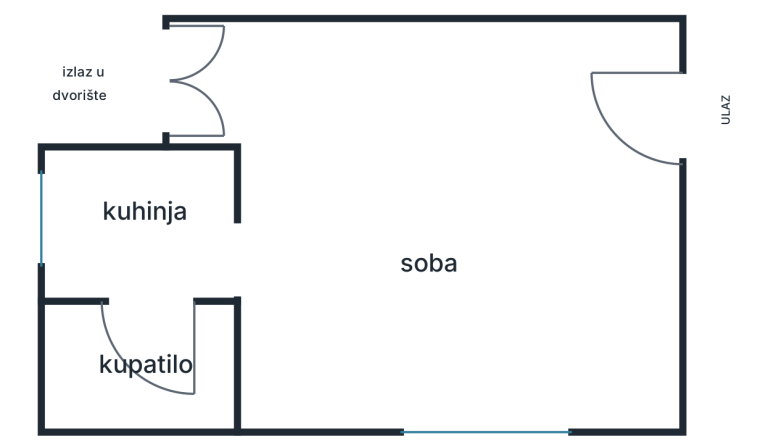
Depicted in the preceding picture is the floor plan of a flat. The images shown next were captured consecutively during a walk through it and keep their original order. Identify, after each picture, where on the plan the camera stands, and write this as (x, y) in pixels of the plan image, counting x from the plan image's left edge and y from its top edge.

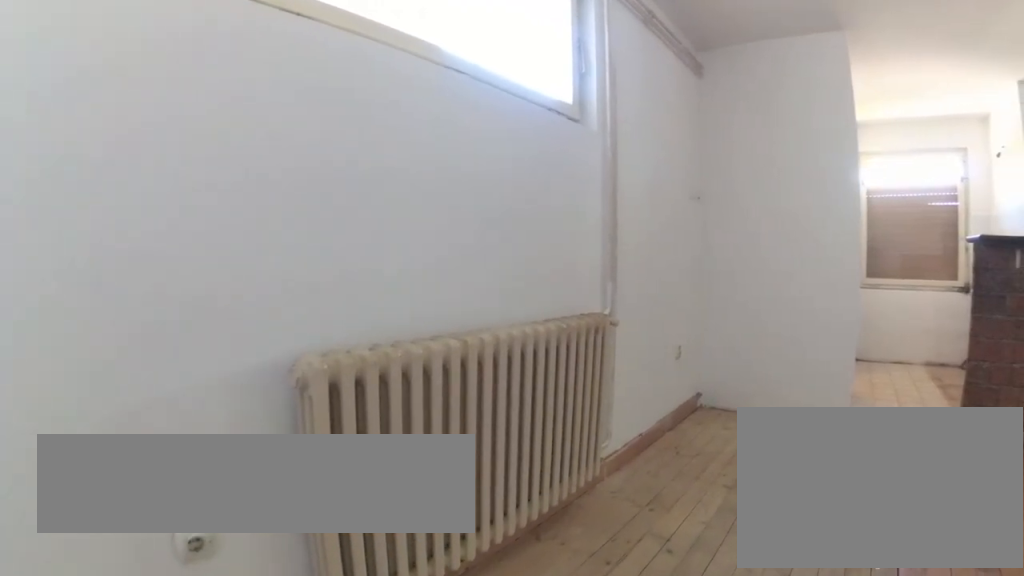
(626, 305)
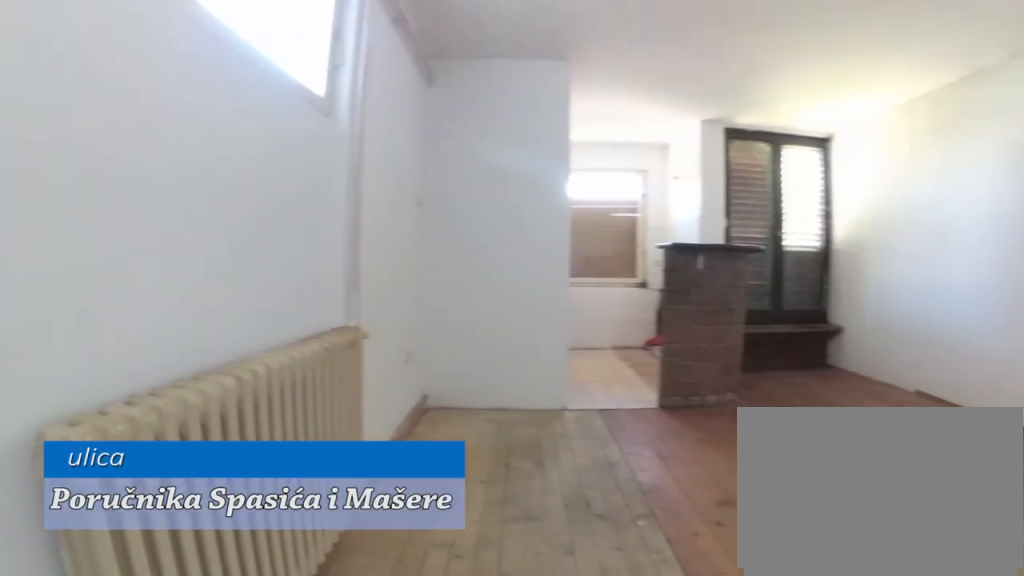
(609, 333)
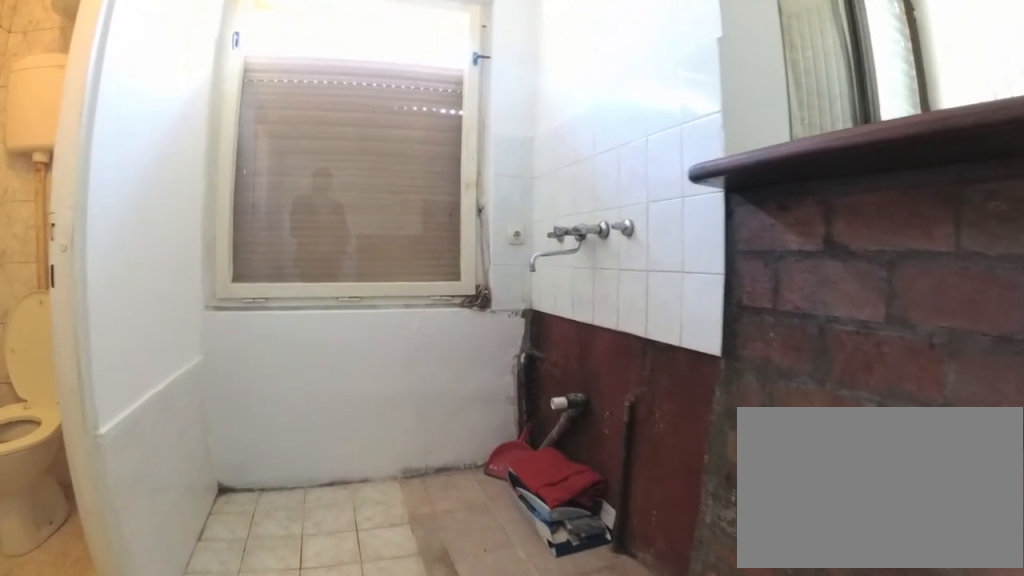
(212, 252)
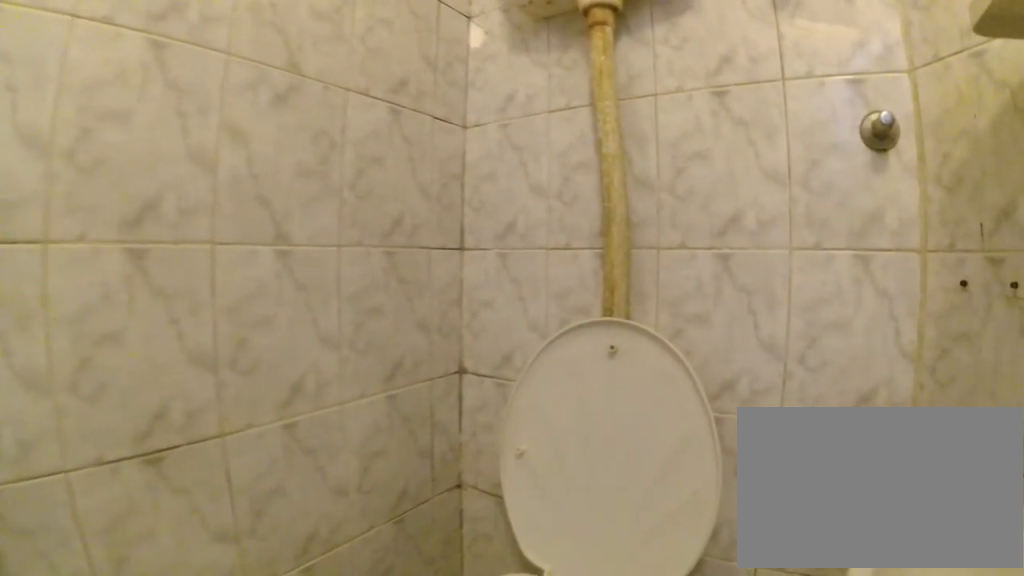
(132, 330)
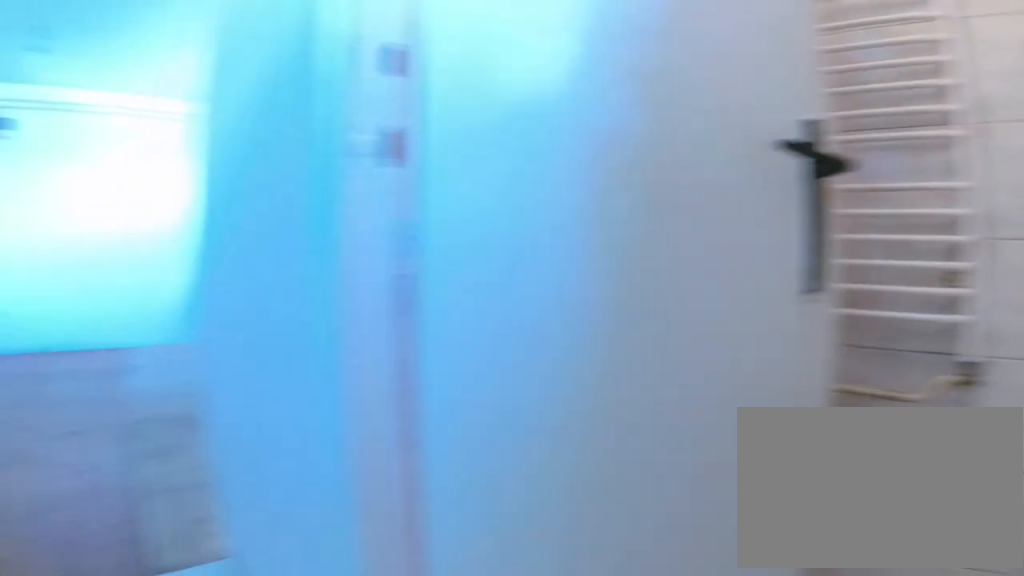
(160, 276)
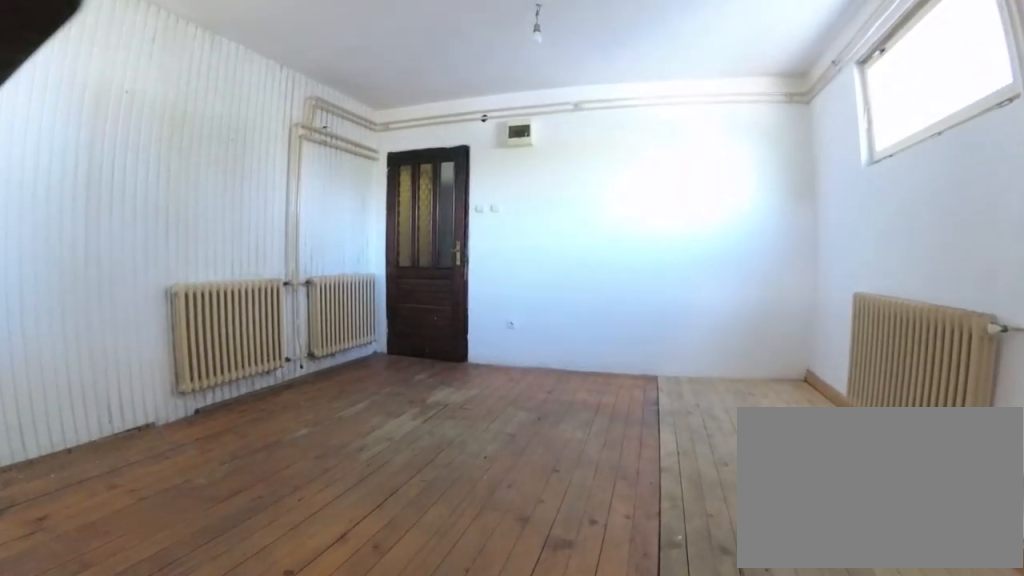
(249, 246)
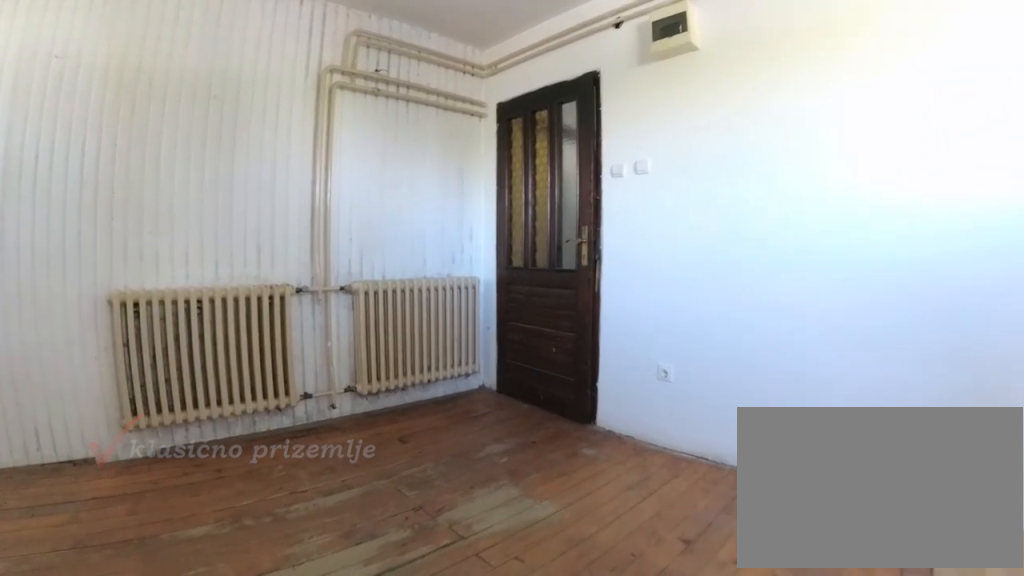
(452, 230)
